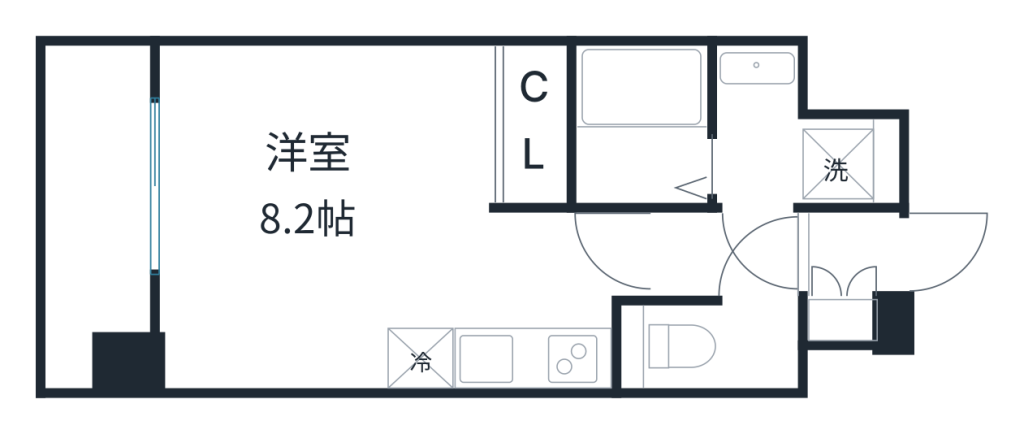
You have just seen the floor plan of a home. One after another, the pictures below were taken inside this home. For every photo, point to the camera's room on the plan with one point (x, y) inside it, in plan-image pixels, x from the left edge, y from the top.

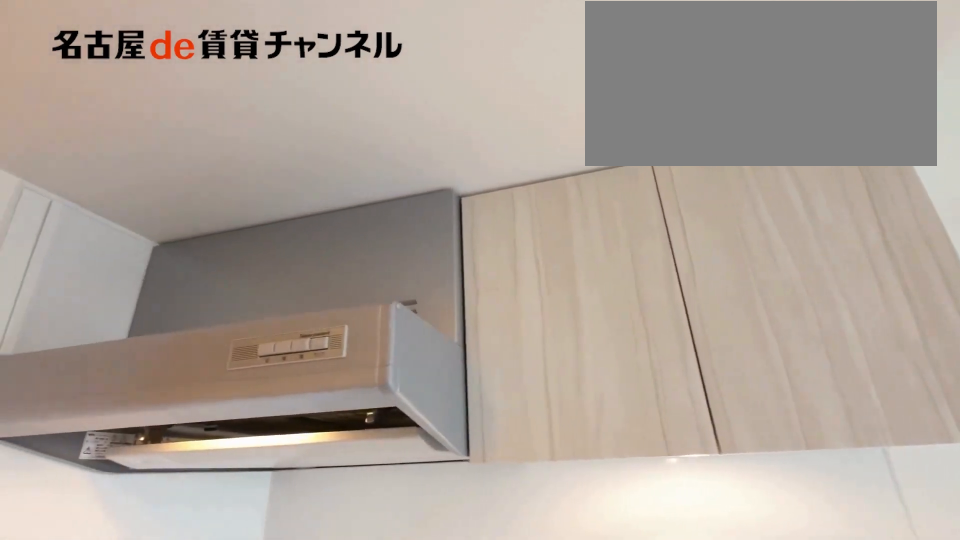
(533, 358)
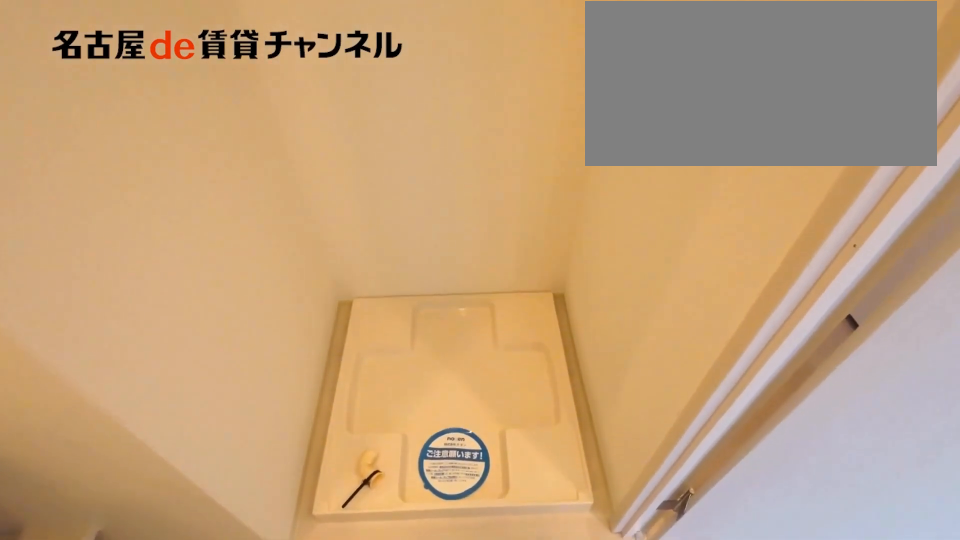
(793, 138)
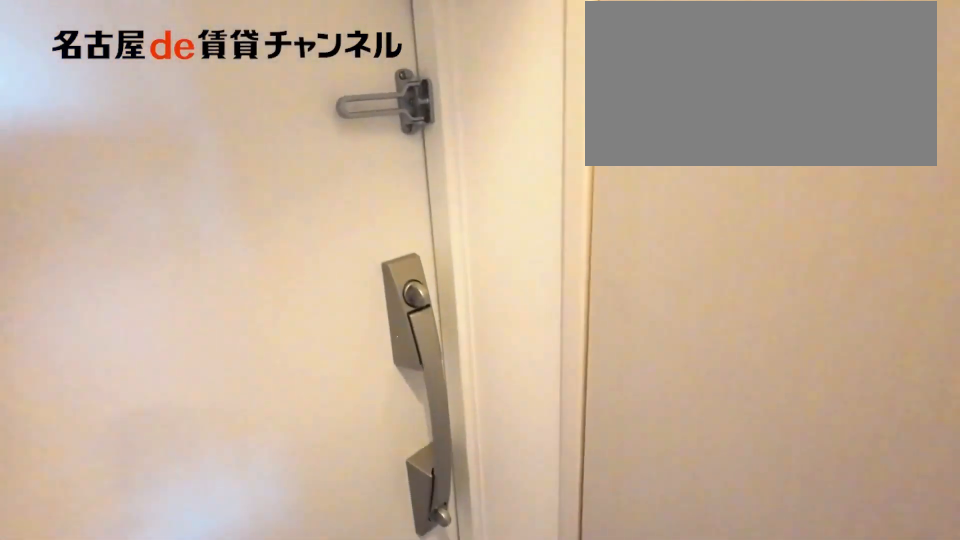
(853, 256)
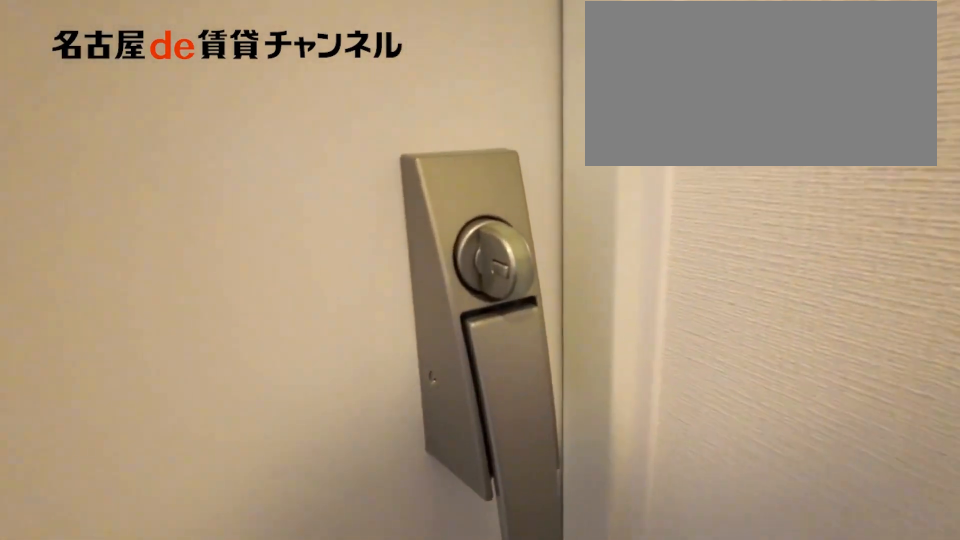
(853, 256)
